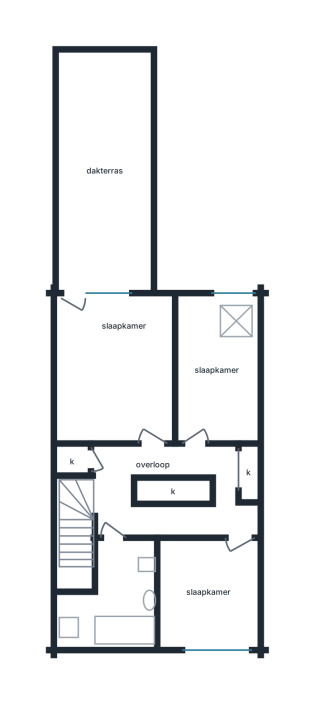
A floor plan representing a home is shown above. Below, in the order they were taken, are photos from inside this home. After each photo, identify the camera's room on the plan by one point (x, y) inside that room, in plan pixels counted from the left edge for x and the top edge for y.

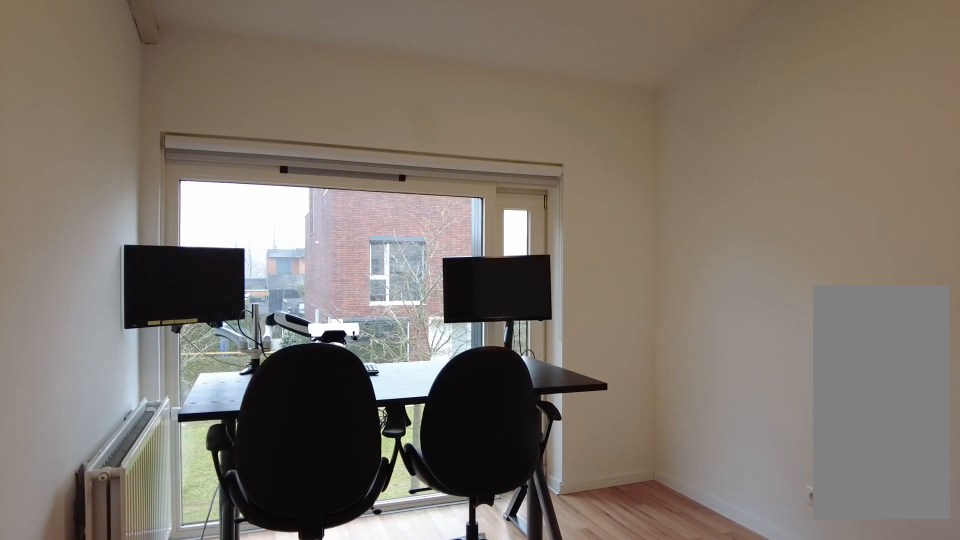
(206, 598)
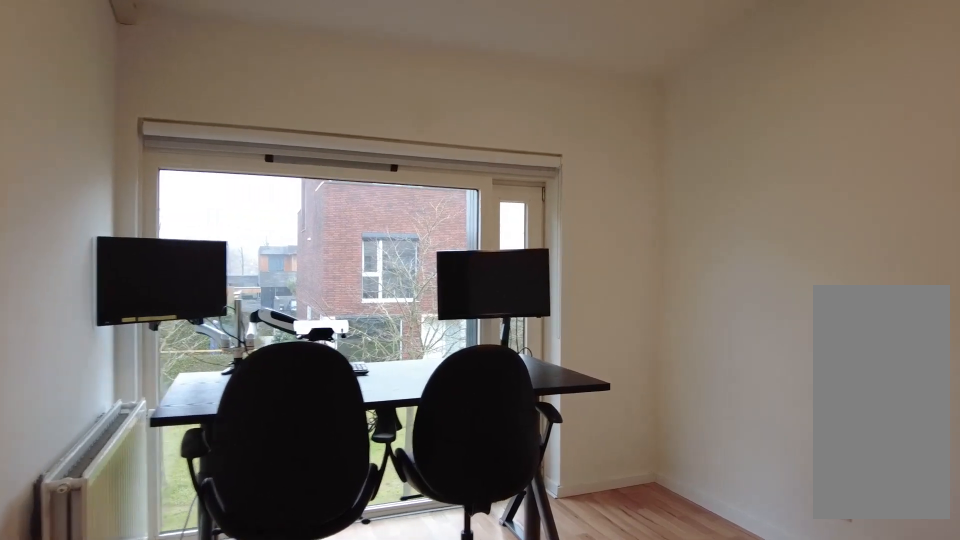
(206, 598)
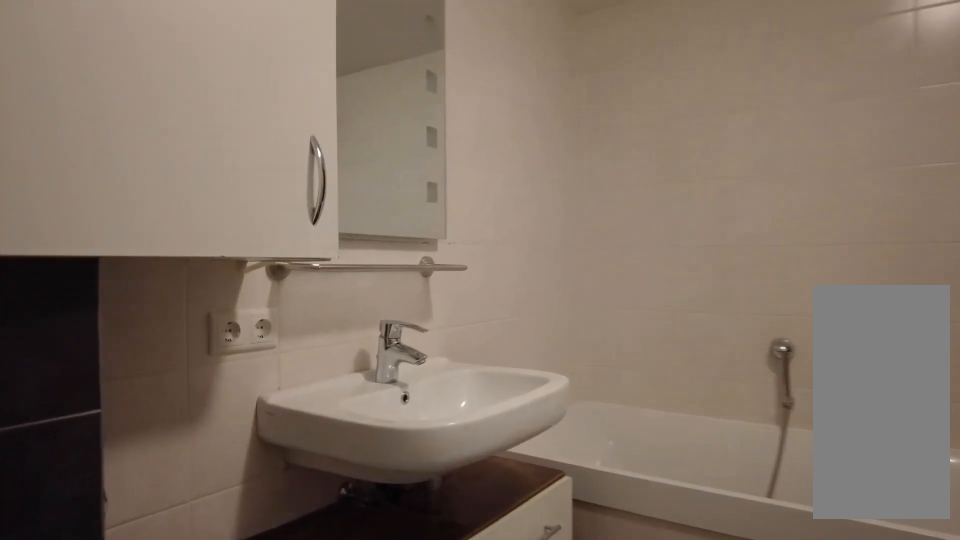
(114, 593)
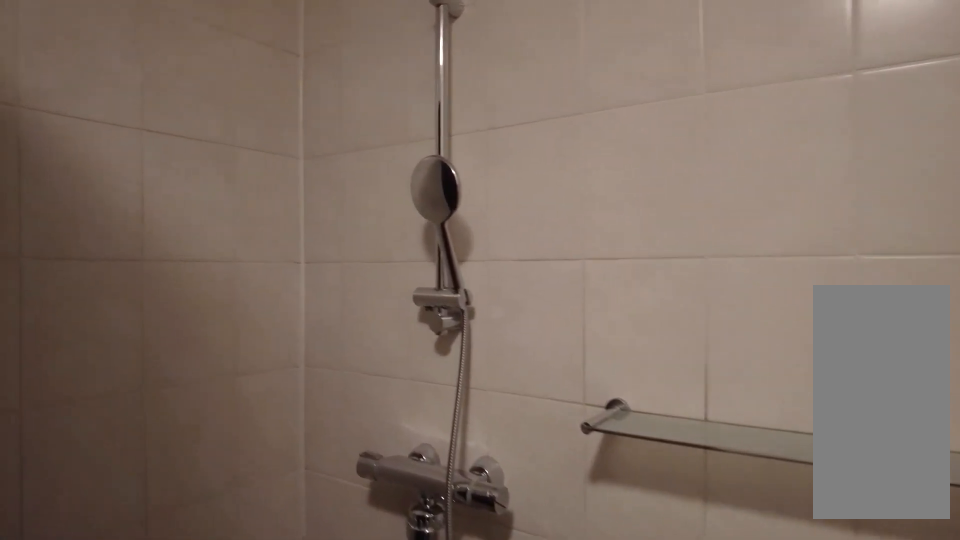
(114, 593)
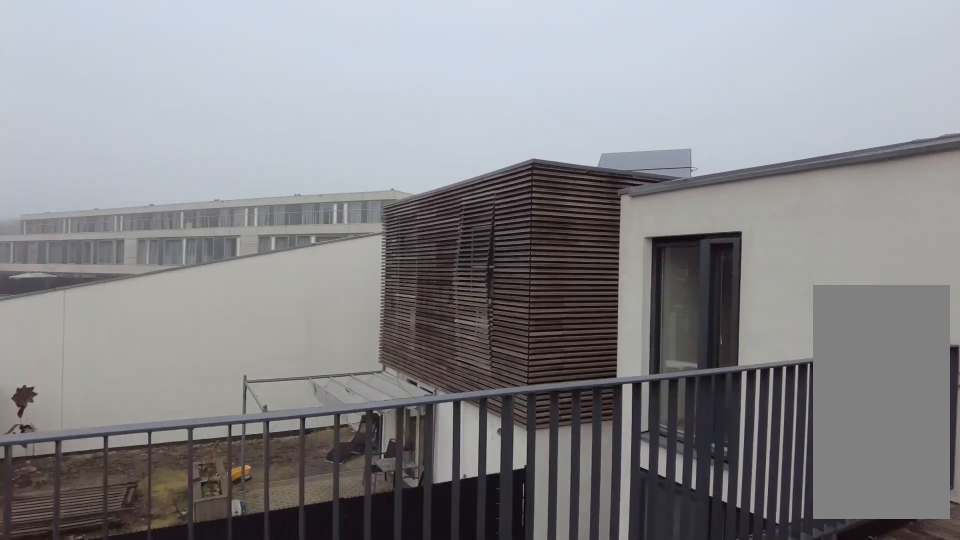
(105, 167)
